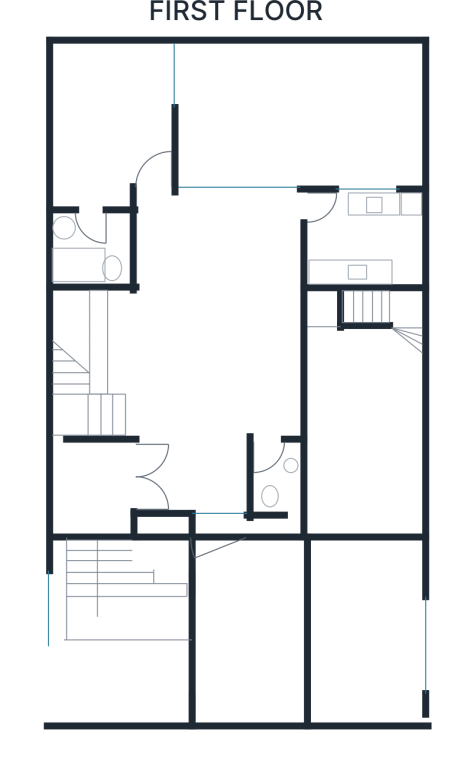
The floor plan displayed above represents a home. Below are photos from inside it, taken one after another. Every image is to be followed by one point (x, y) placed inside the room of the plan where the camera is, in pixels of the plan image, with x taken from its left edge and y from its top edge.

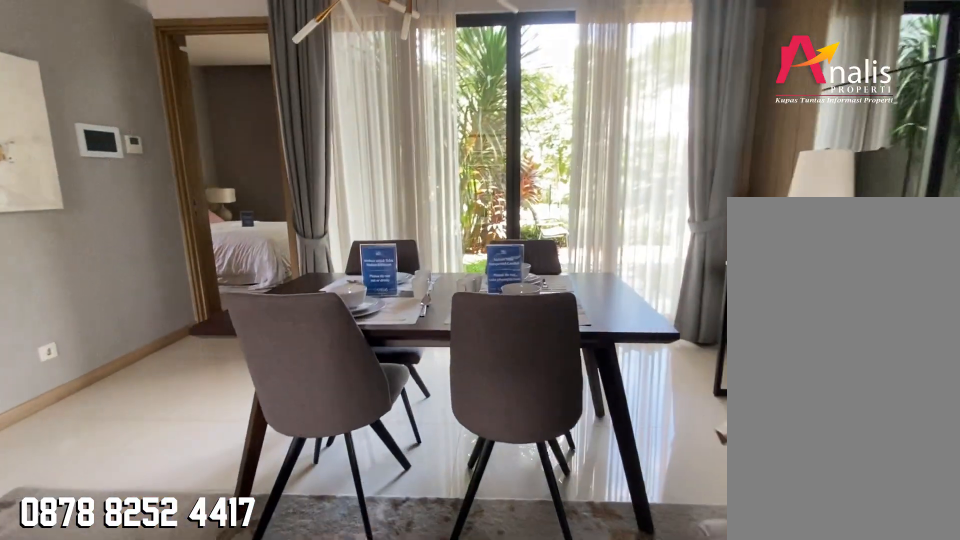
(196, 350)
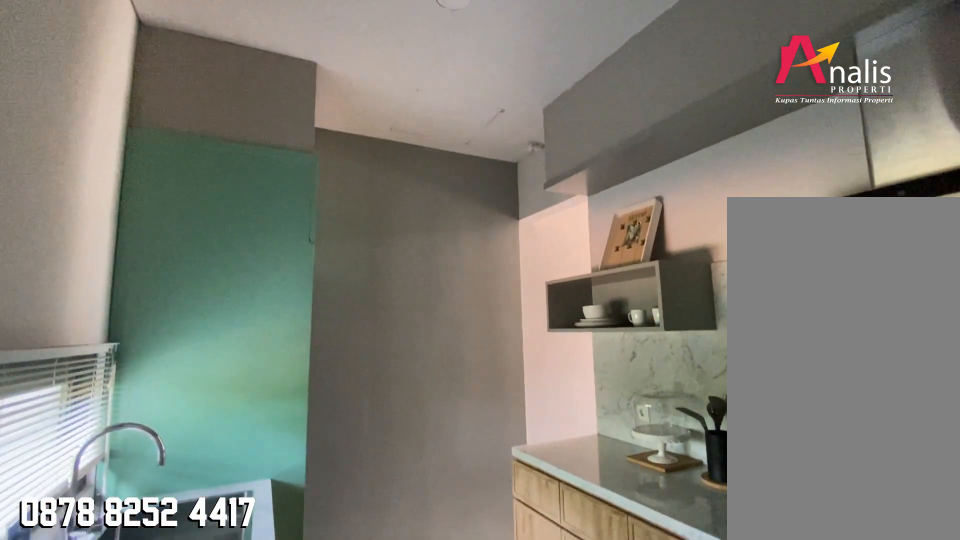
(364, 240)
